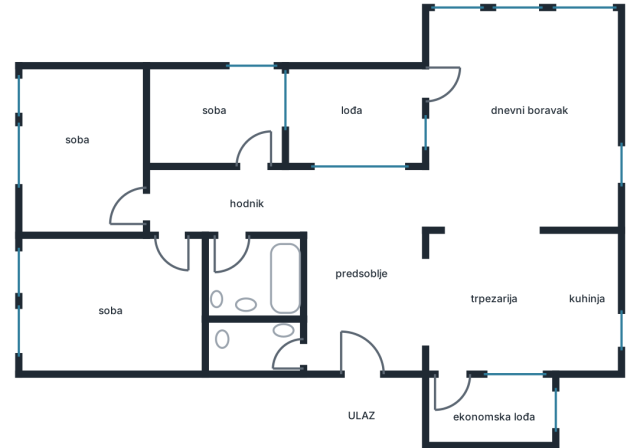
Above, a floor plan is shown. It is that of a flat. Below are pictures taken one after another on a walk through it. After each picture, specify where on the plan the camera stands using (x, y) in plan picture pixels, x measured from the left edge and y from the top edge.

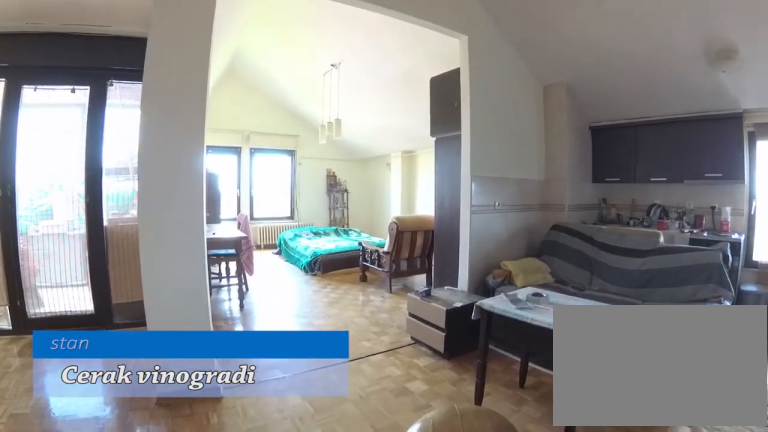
(388, 343)
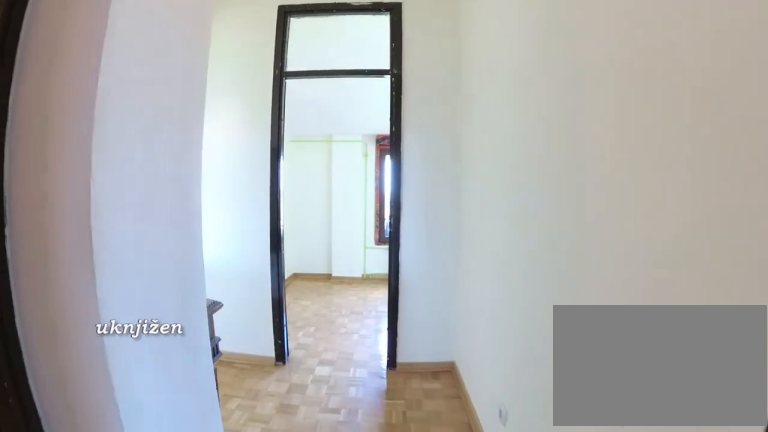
(281, 200)
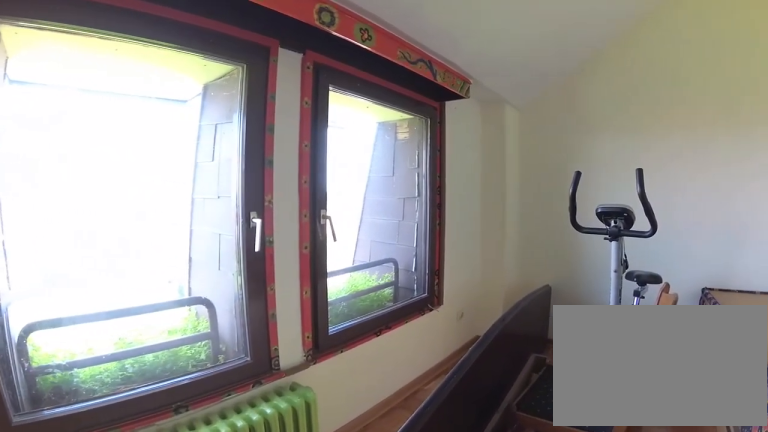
(61, 199)
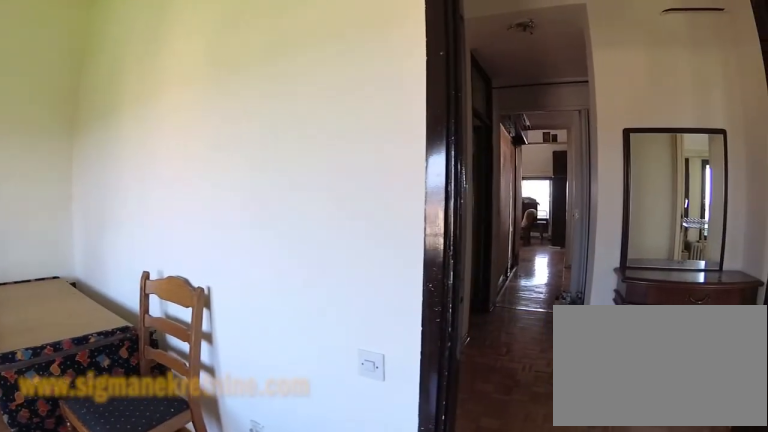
(46, 203)
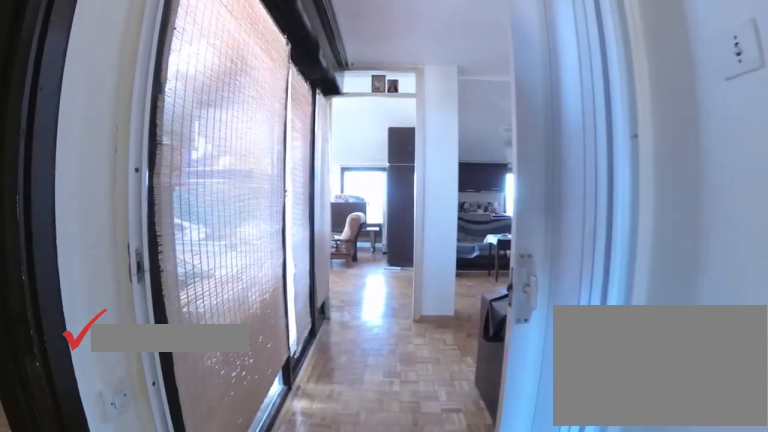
(215, 204)
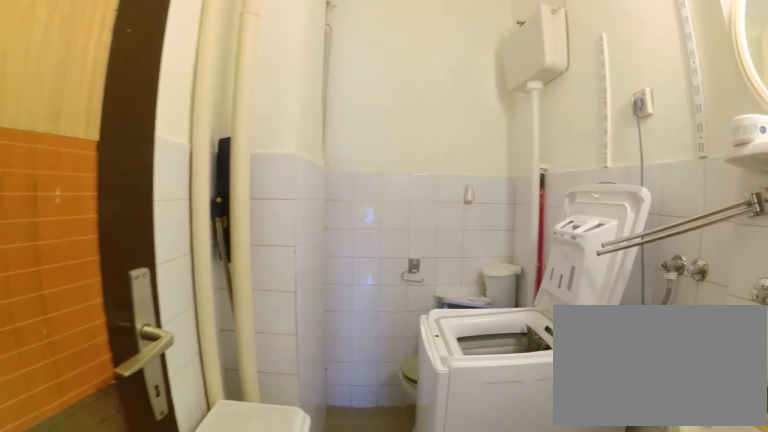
(303, 335)
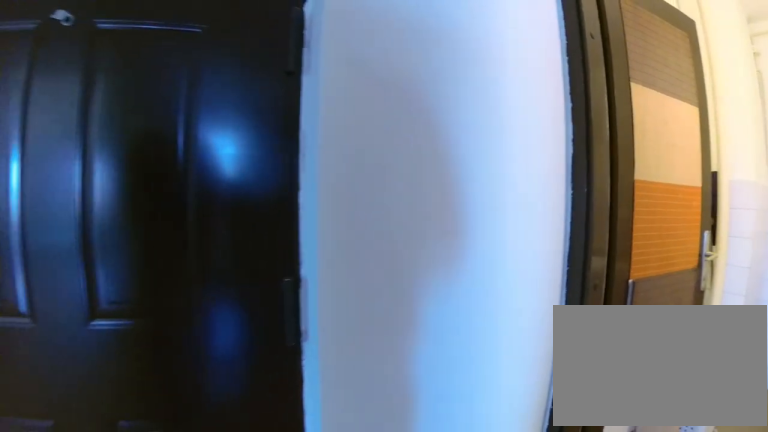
(346, 302)
